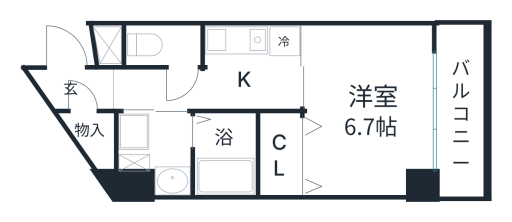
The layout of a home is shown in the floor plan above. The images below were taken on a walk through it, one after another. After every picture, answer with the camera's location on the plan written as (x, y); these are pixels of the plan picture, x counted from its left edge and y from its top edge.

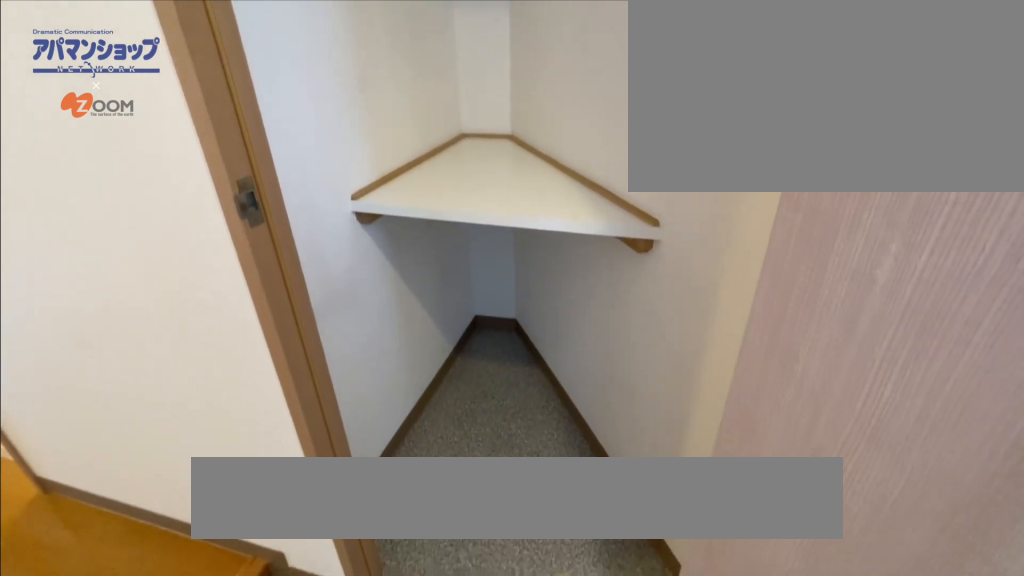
(80, 70)
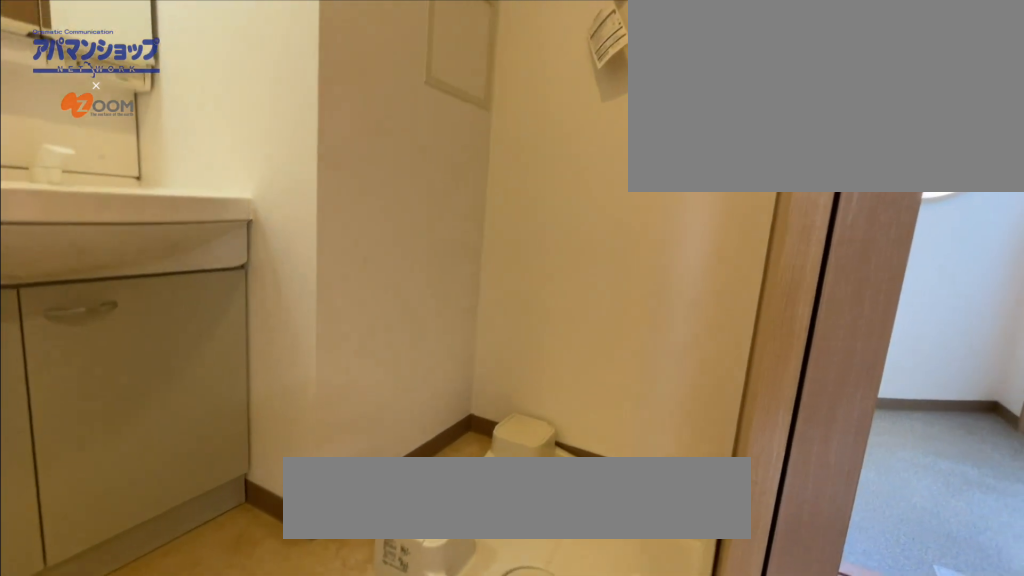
(171, 89)
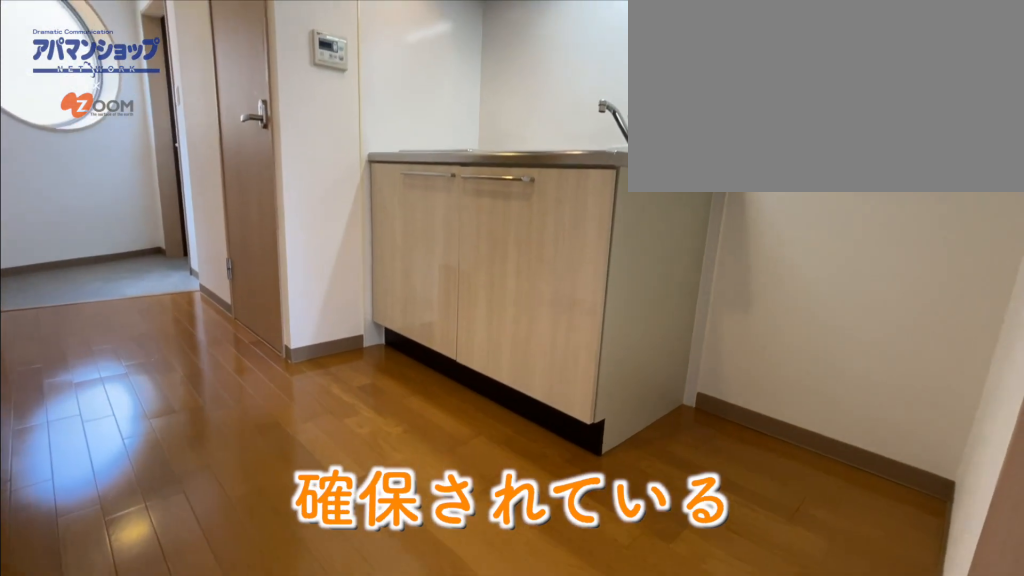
(319, 92)
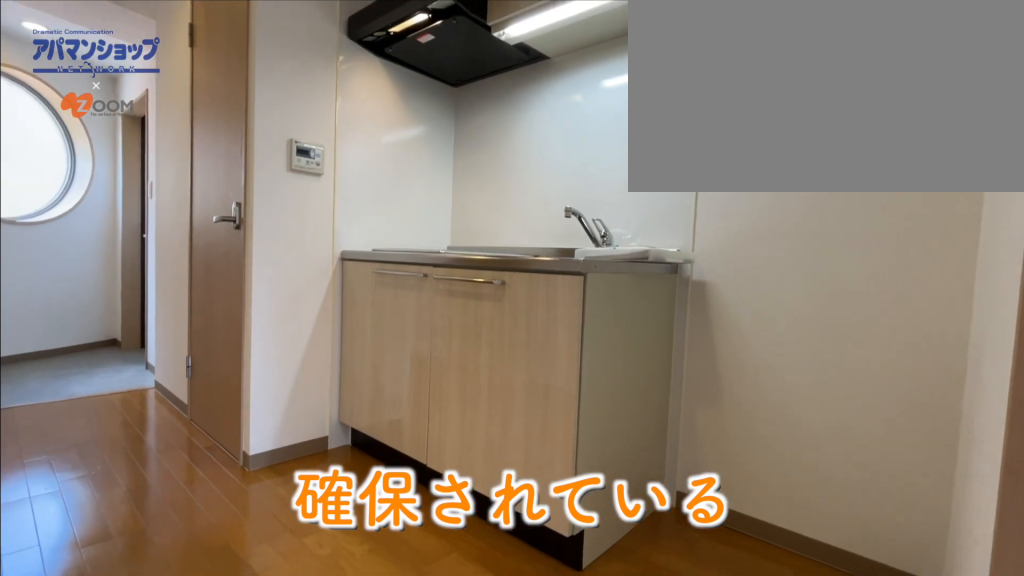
(319, 92)
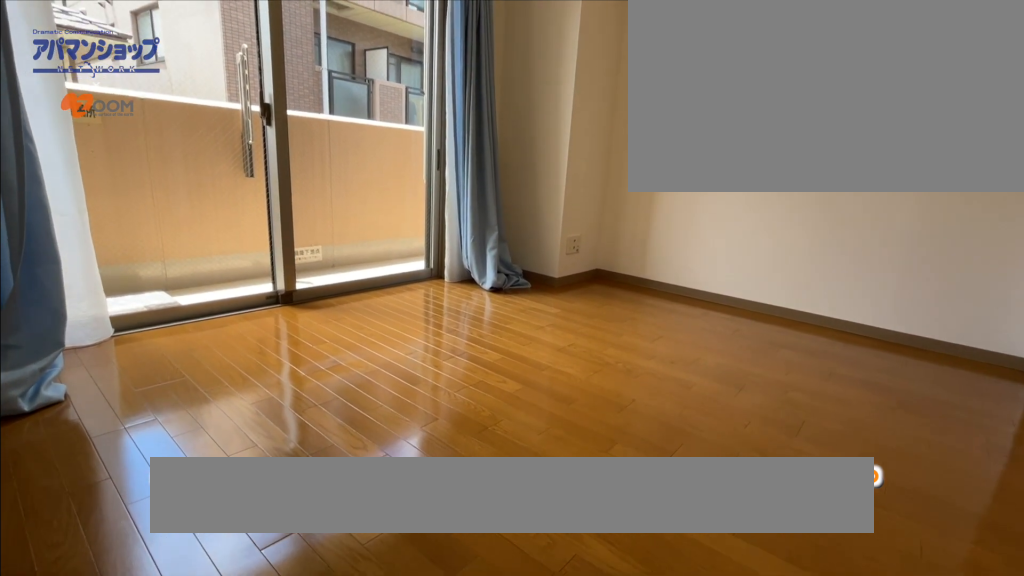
(318, 38)
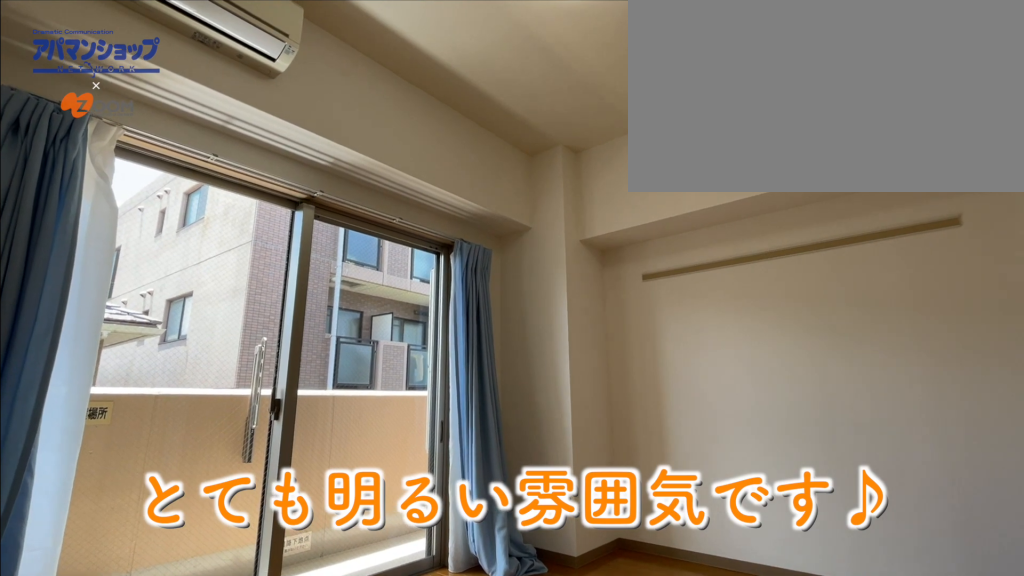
(318, 38)
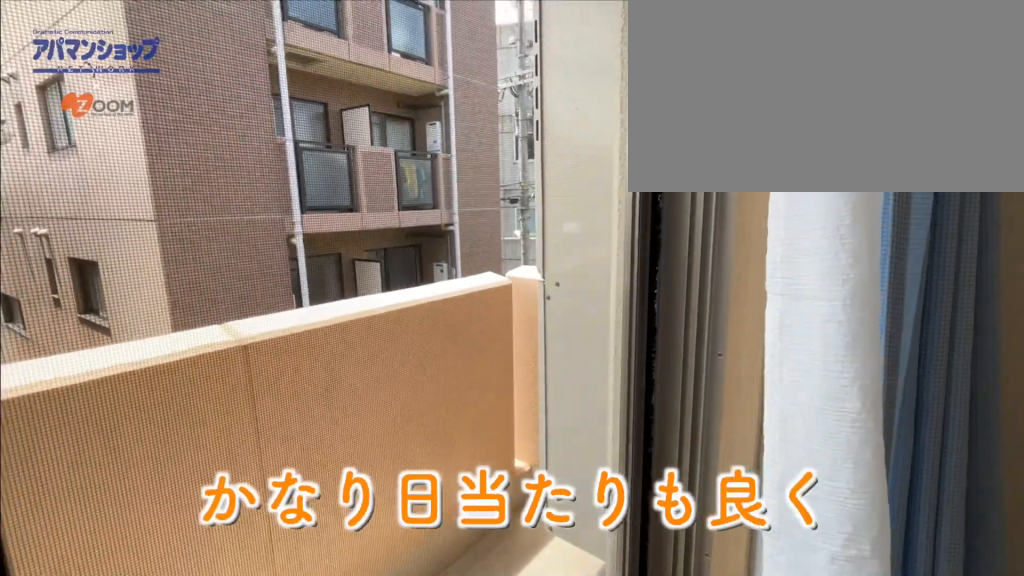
(421, 121)
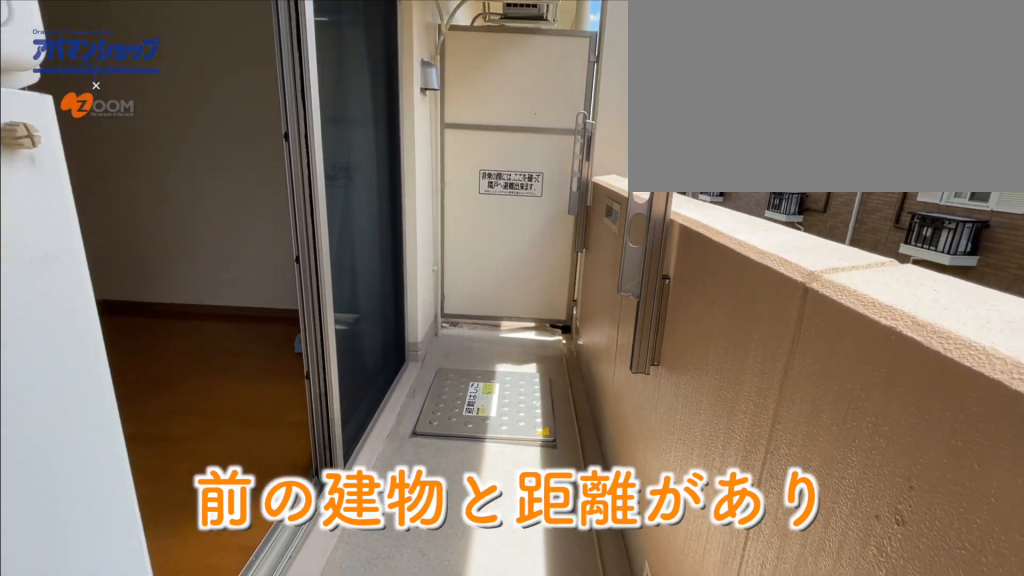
(466, 177)
